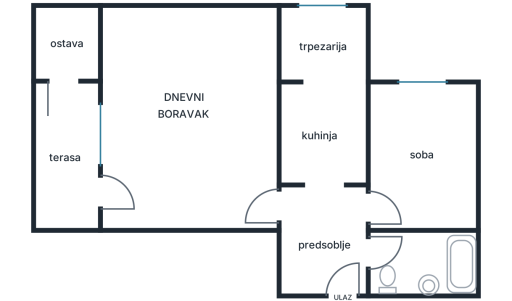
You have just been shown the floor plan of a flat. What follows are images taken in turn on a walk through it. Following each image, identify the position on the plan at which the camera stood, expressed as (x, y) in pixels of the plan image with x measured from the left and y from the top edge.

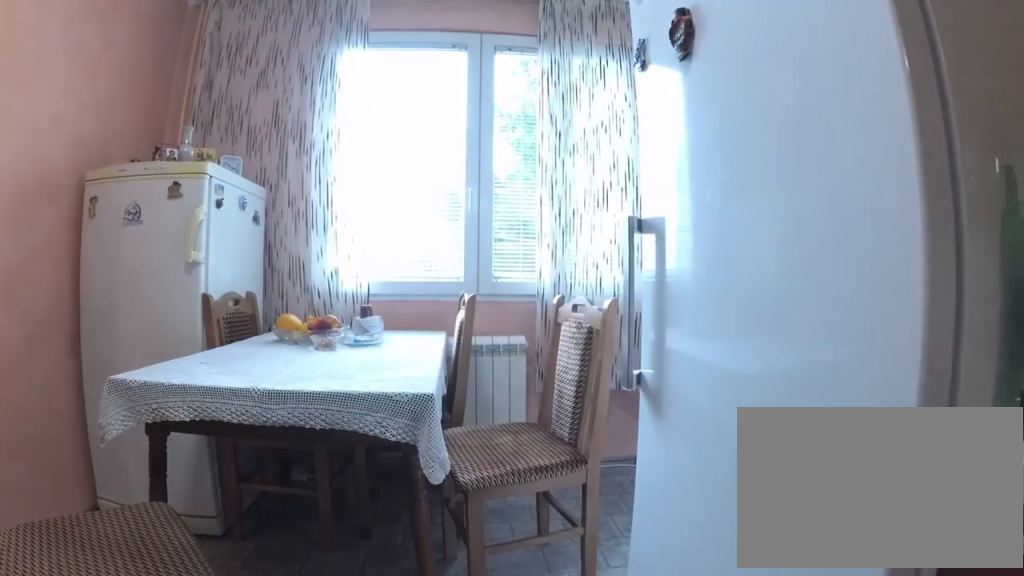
(332, 118)
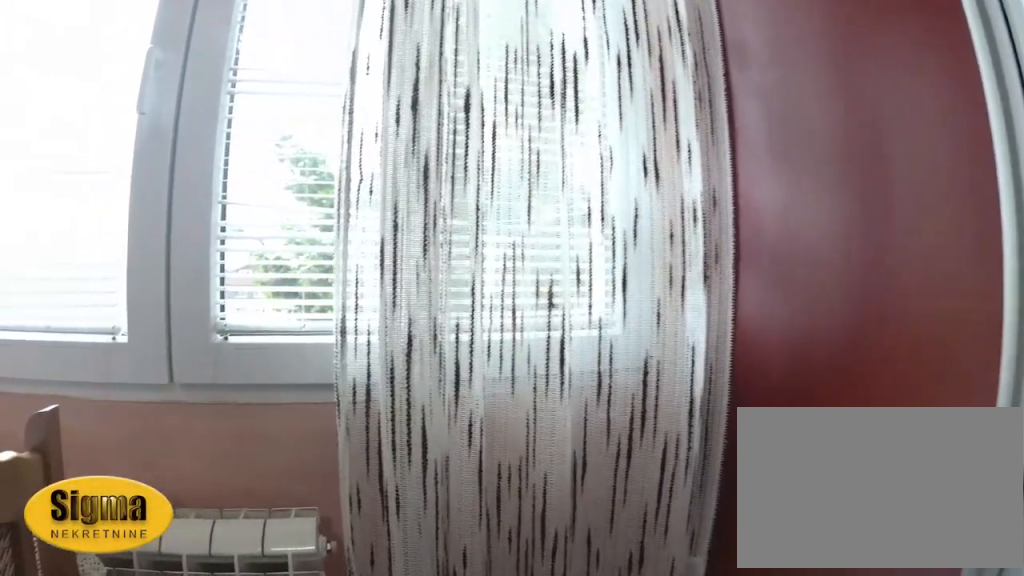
(332, 52)
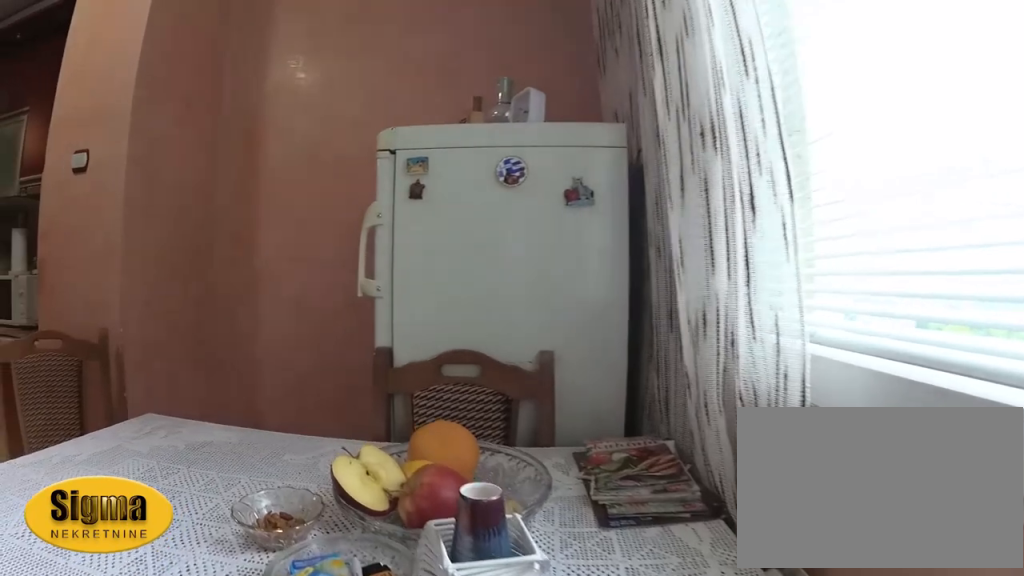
(343, 29)
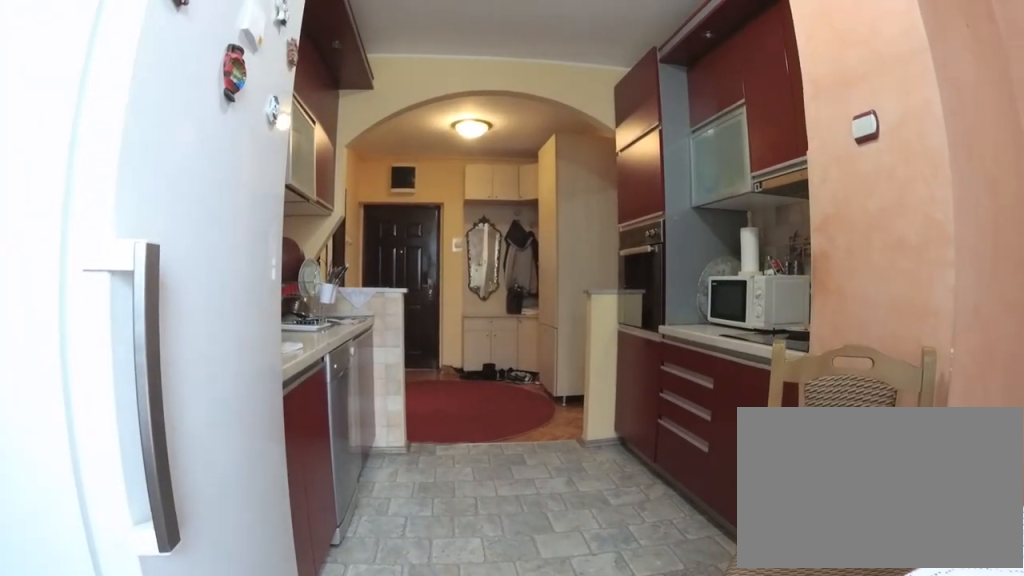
(322, 30)
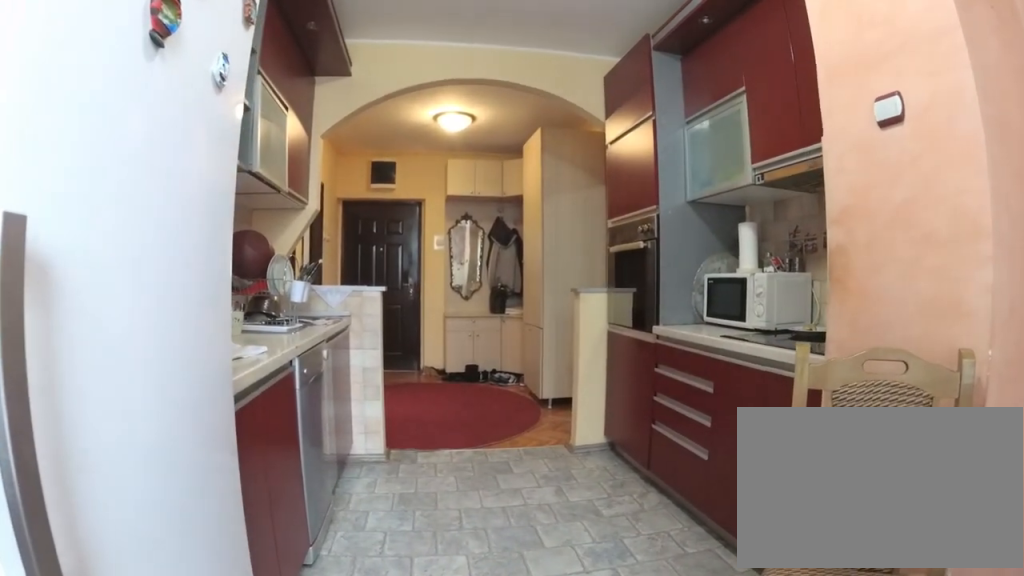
(322, 40)
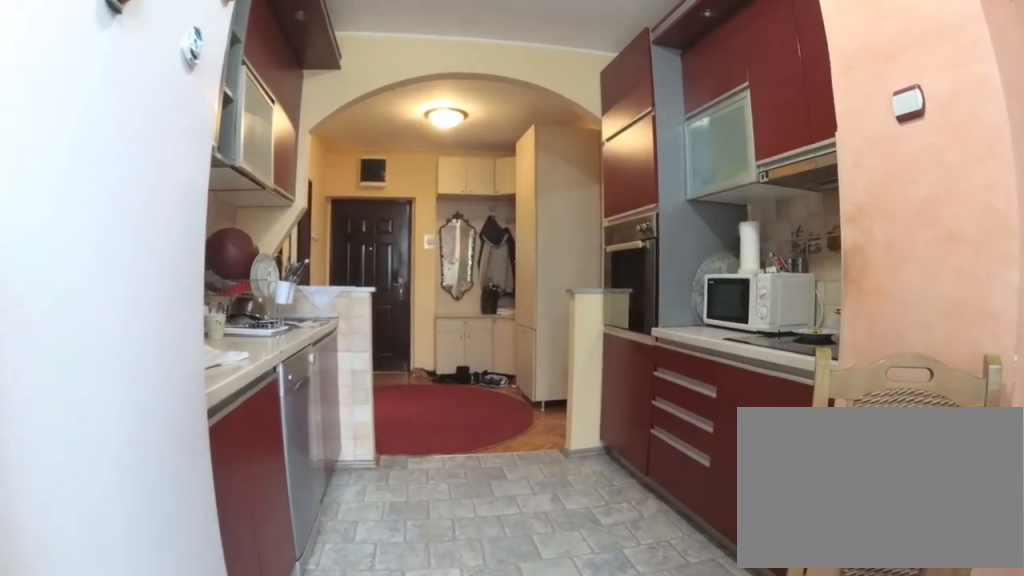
(323, 43)
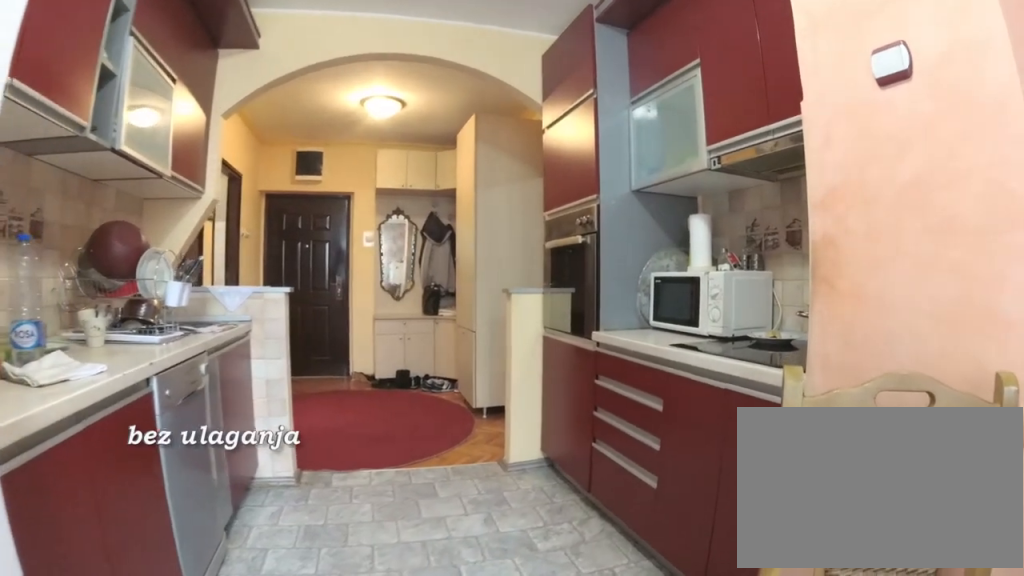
(323, 53)
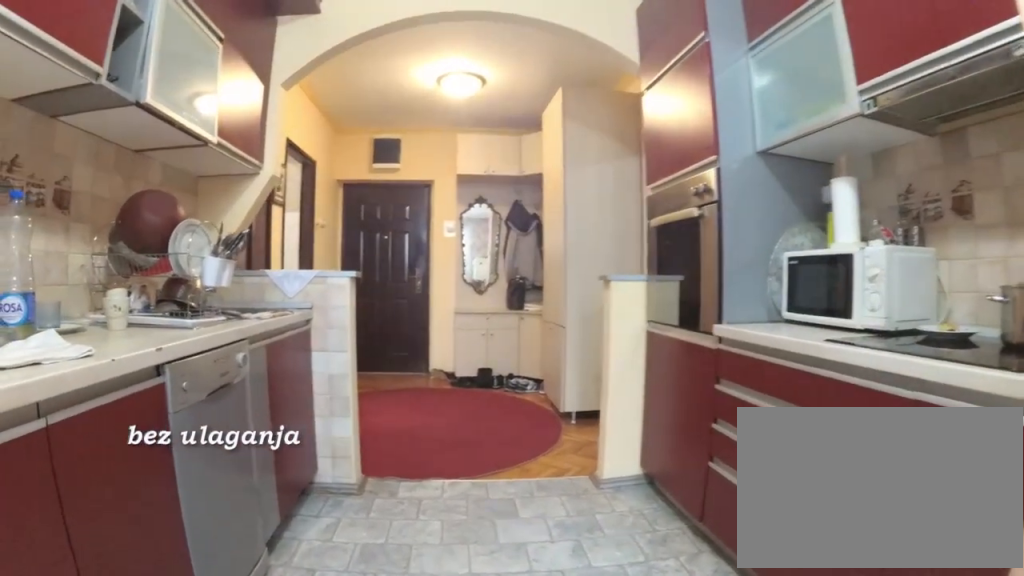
(323, 65)
